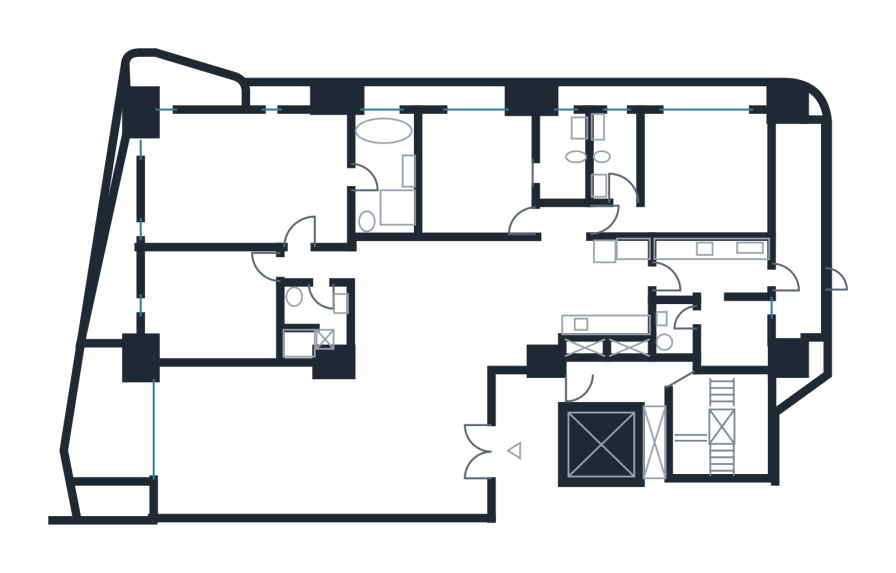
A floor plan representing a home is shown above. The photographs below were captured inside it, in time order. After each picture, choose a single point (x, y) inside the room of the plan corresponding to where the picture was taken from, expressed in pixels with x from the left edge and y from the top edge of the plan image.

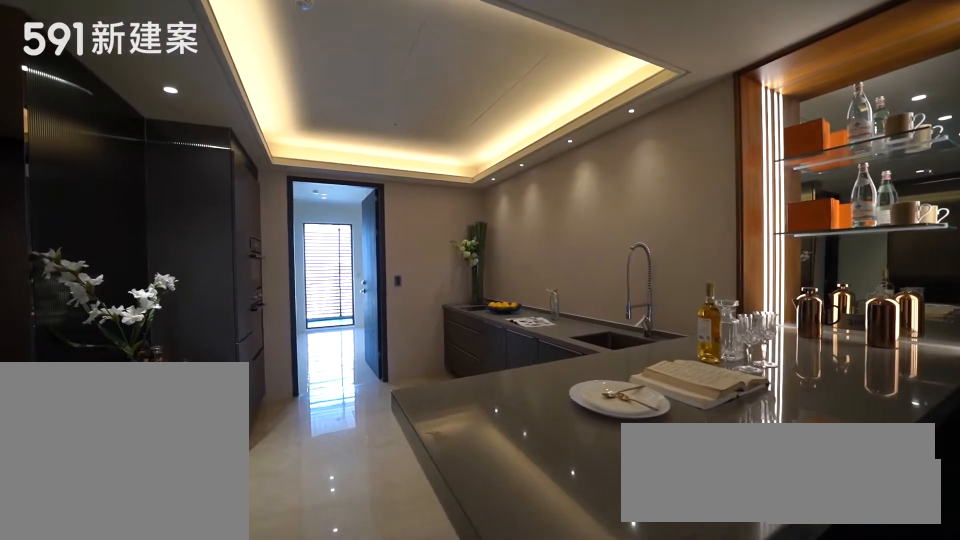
(612, 286)
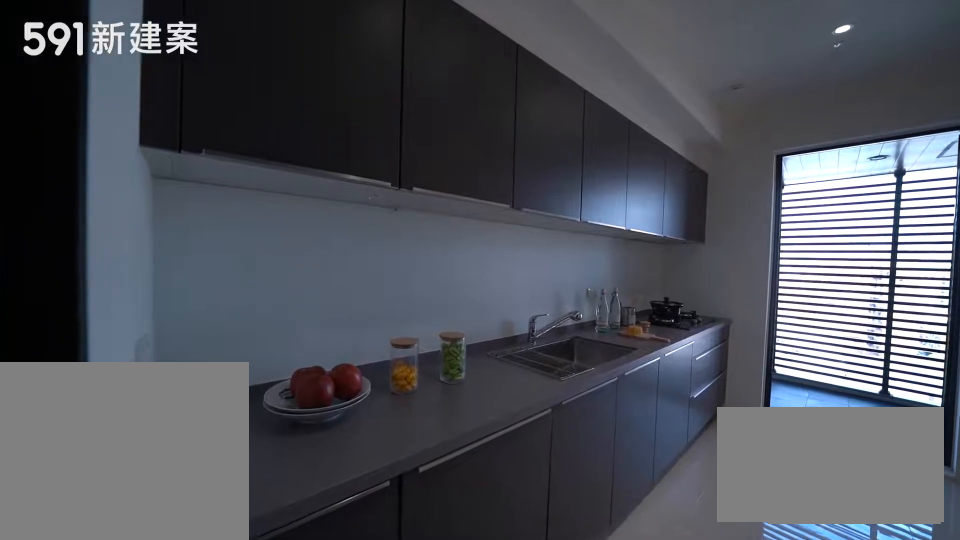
(722, 266)
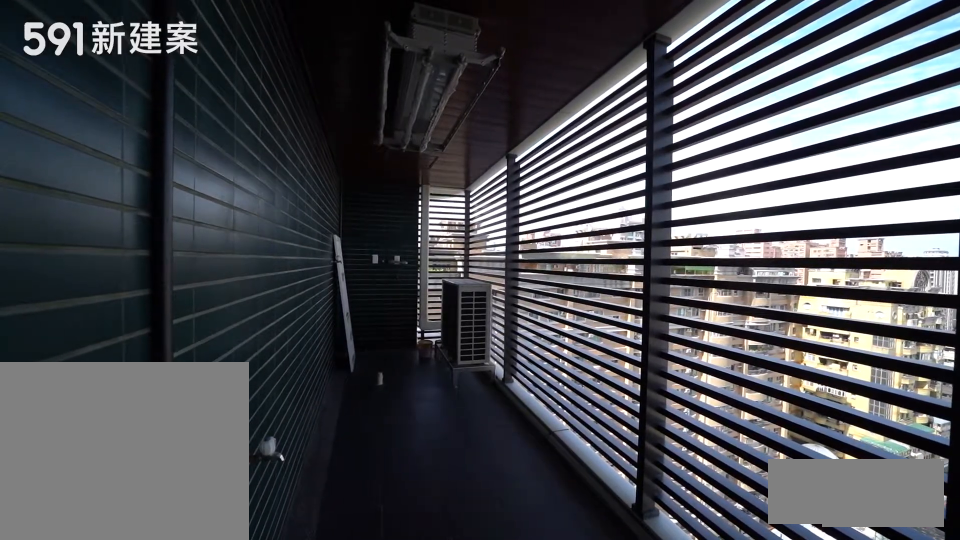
(801, 226)
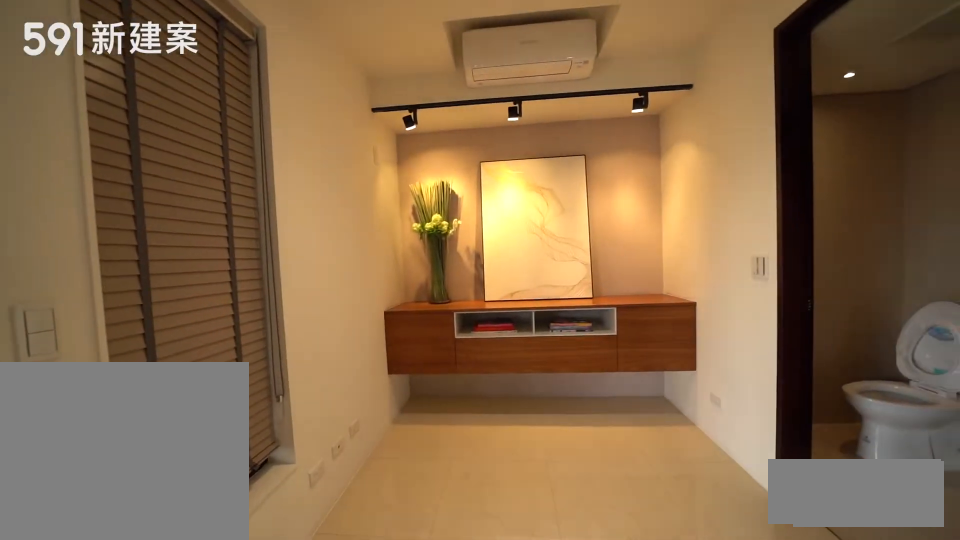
(739, 340)
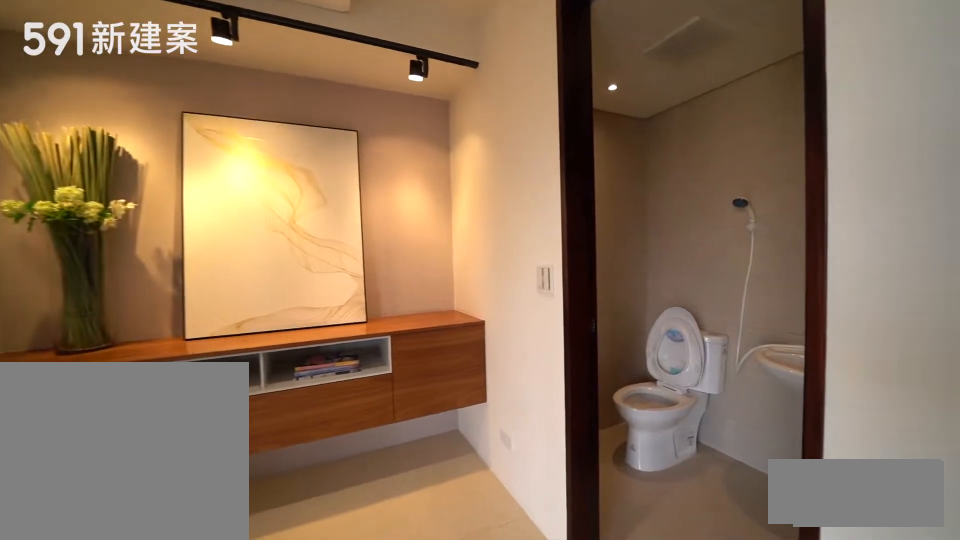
(739, 340)
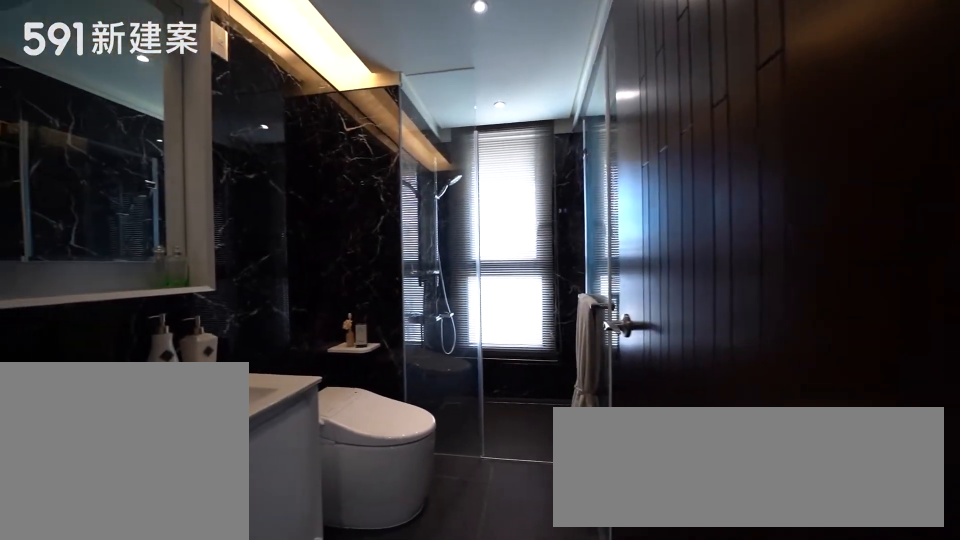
(618, 152)
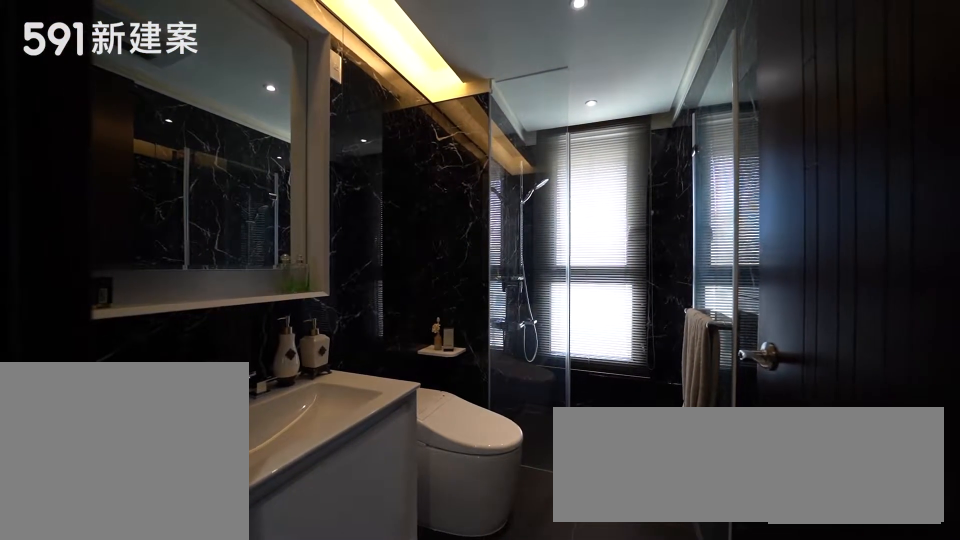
(618, 152)
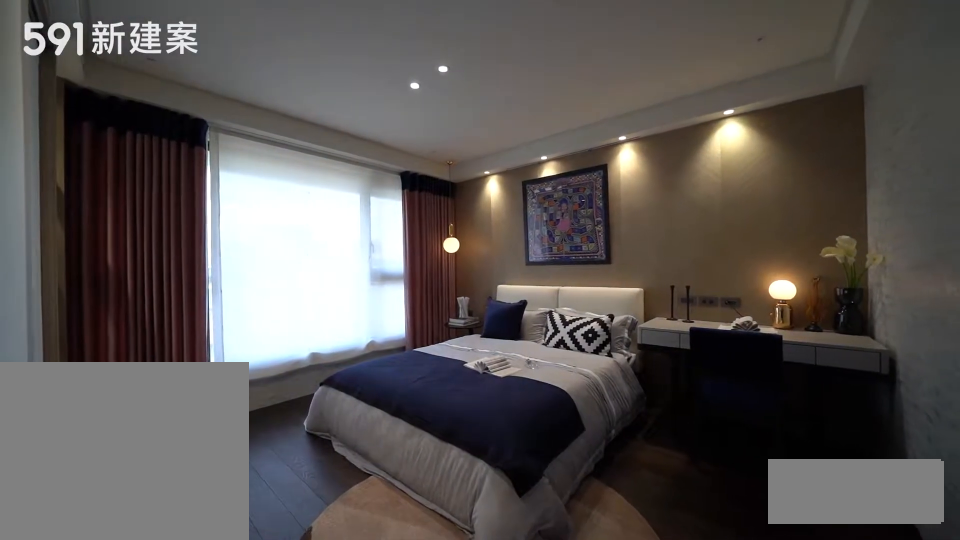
(699, 175)
